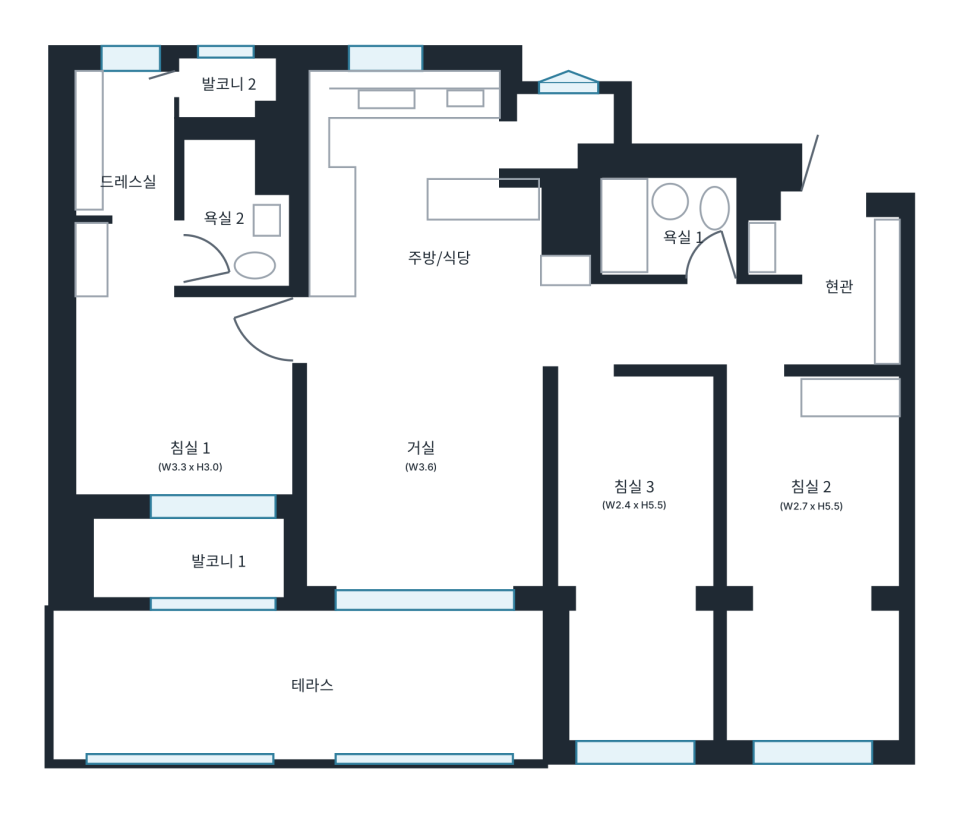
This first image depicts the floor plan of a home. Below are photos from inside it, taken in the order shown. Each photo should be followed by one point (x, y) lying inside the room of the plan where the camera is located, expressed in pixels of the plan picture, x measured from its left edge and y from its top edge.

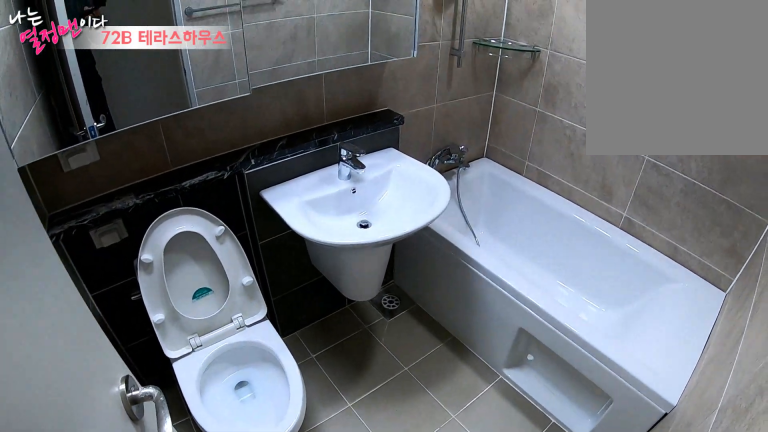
(675, 229)
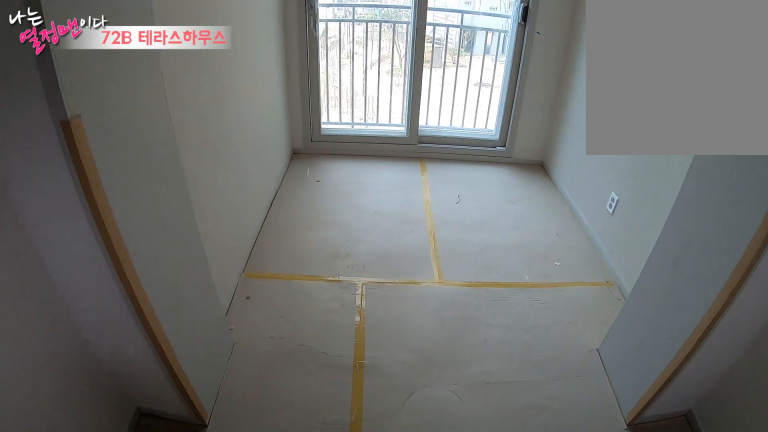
(637, 503)
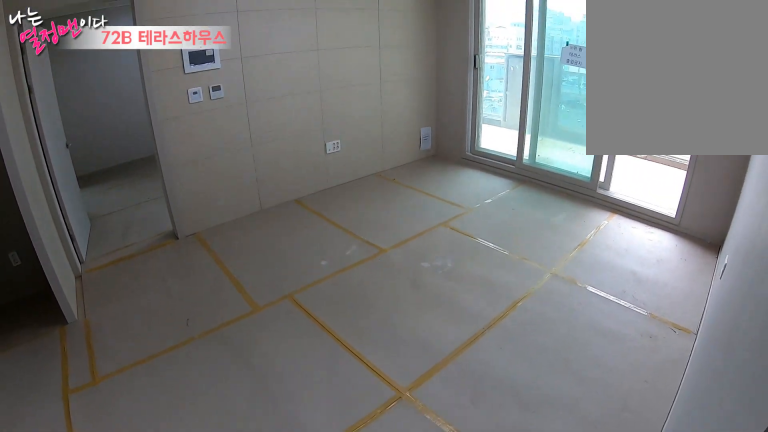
(417, 464)
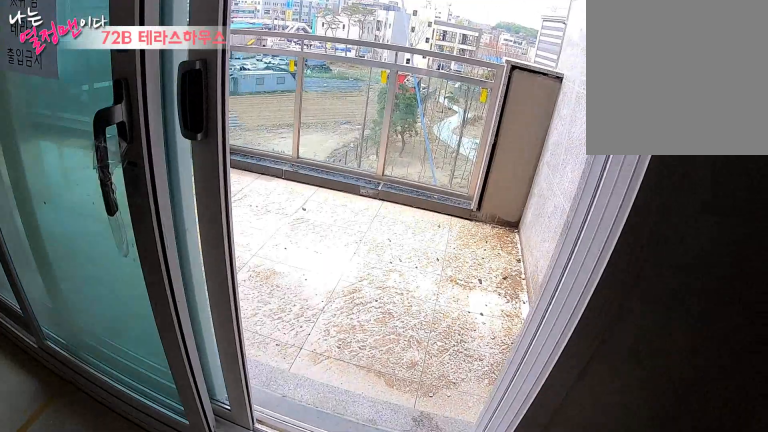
(417, 464)
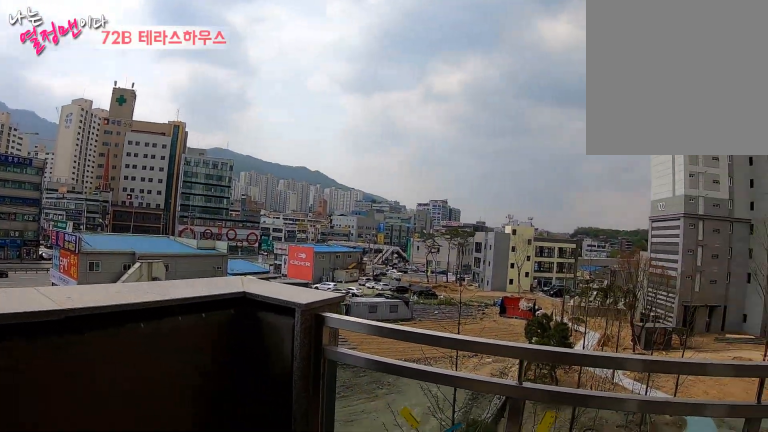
(307, 684)
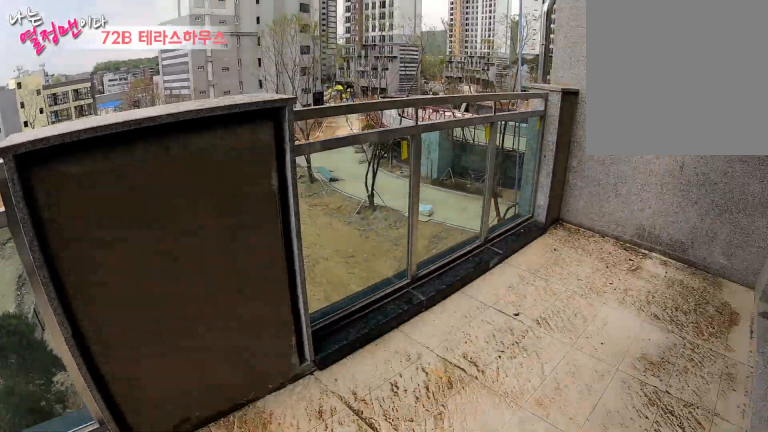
(307, 685)
